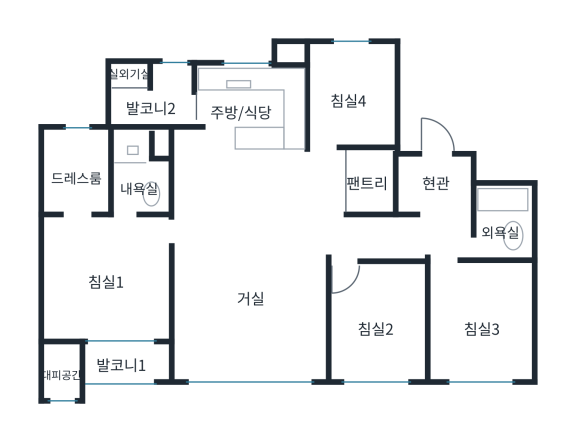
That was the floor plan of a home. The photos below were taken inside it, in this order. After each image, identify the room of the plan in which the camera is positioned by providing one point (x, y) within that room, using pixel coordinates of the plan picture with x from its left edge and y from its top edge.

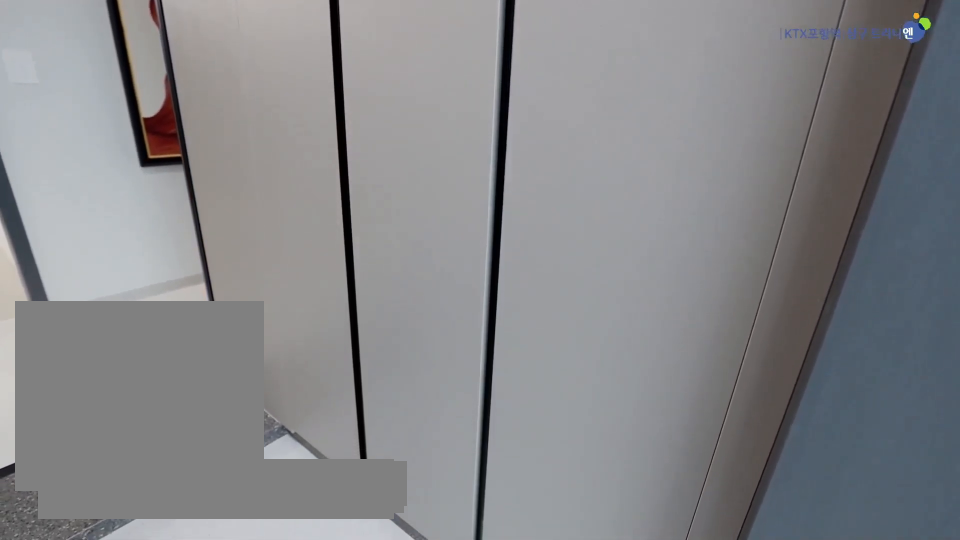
(431, 188)
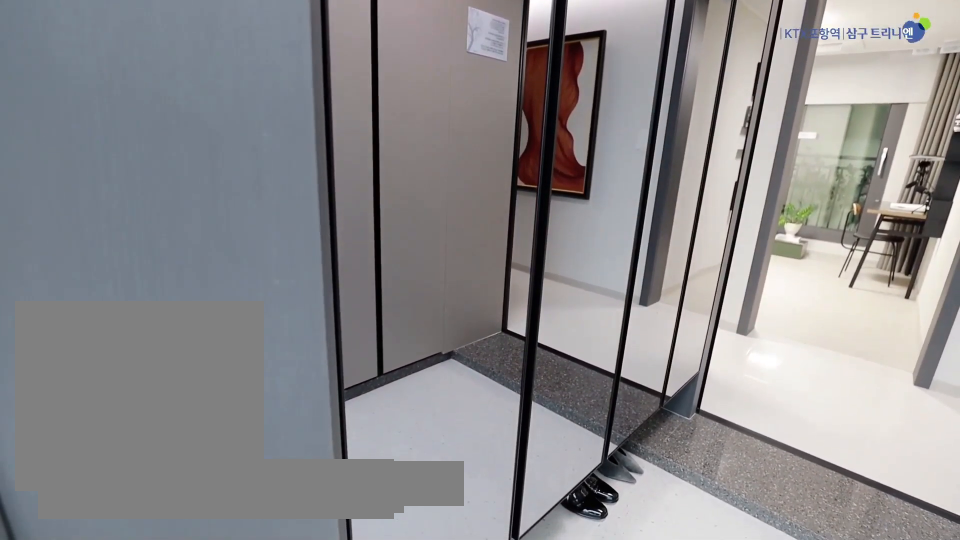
(431, 188)
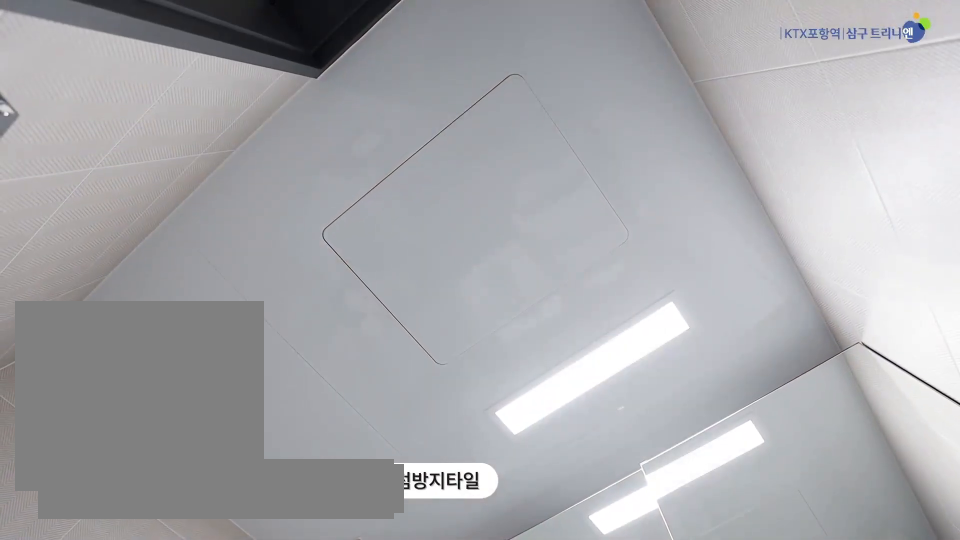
(504, 222)
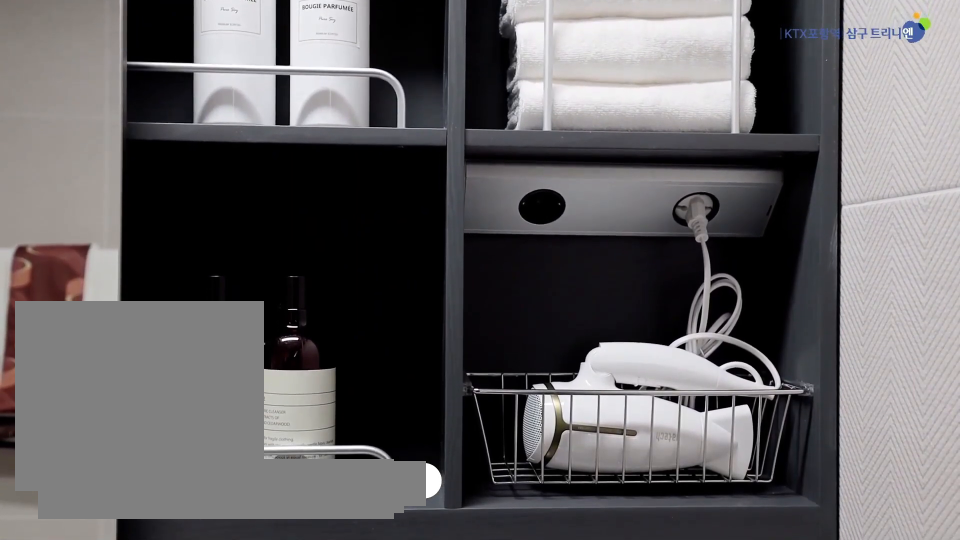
(504, 222)
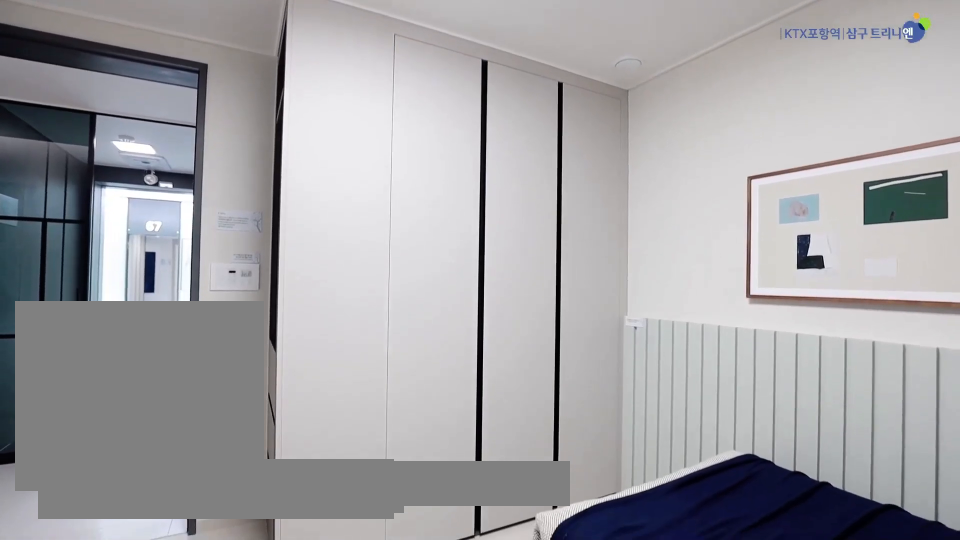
(483, 321)
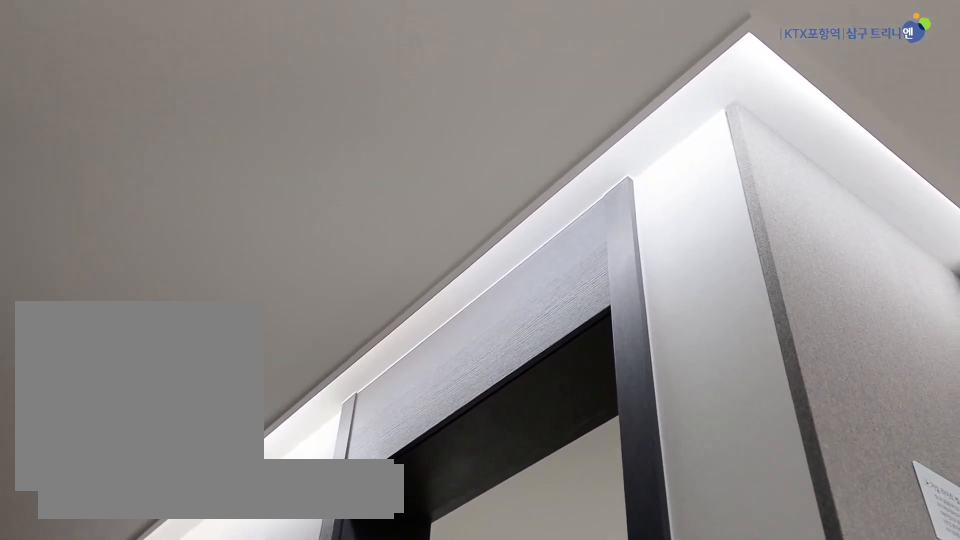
(399, 237)
